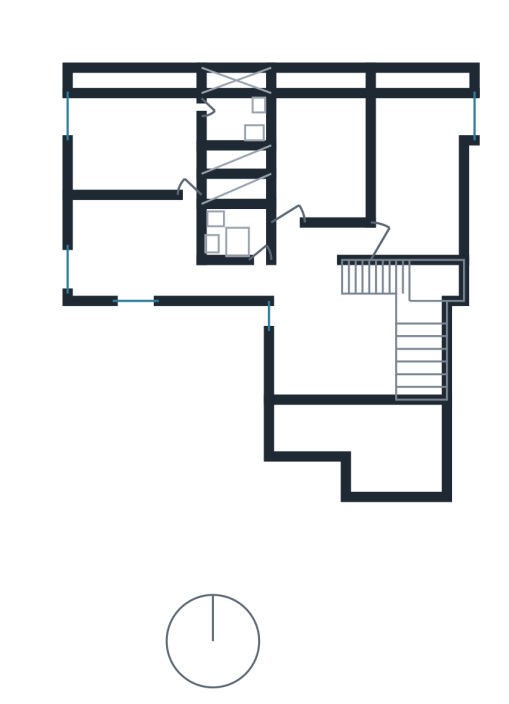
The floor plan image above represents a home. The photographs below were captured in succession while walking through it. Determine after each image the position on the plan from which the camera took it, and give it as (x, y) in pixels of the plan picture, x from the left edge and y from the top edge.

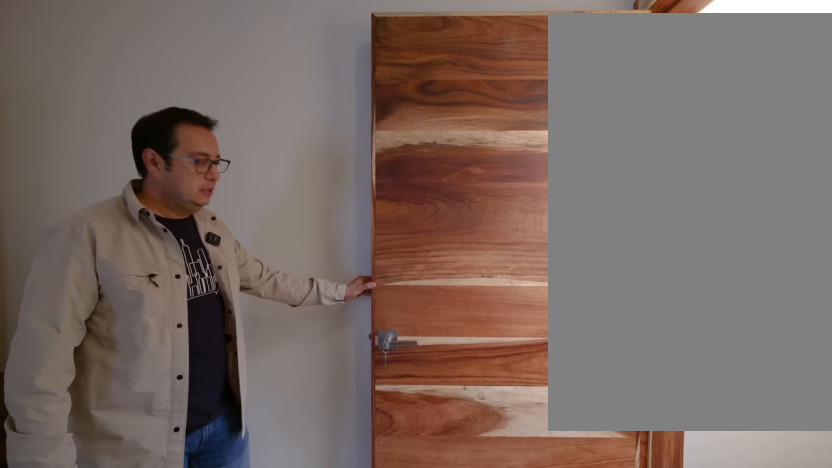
(400, 237)
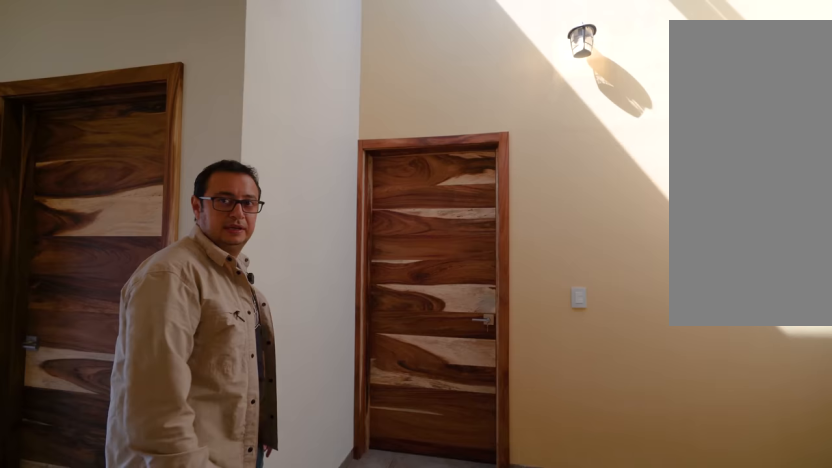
(321, 236)
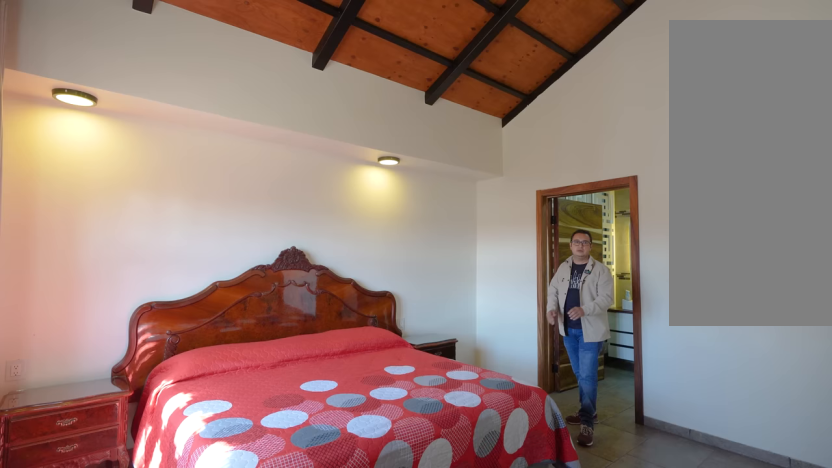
(173, 161)
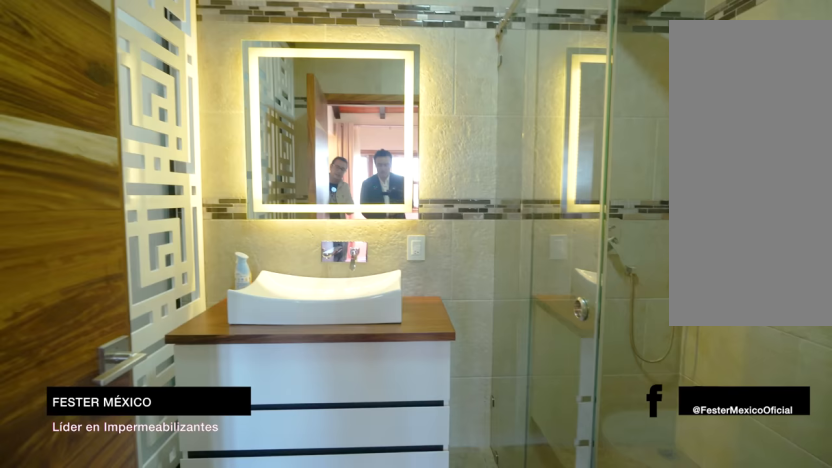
(181, 114)
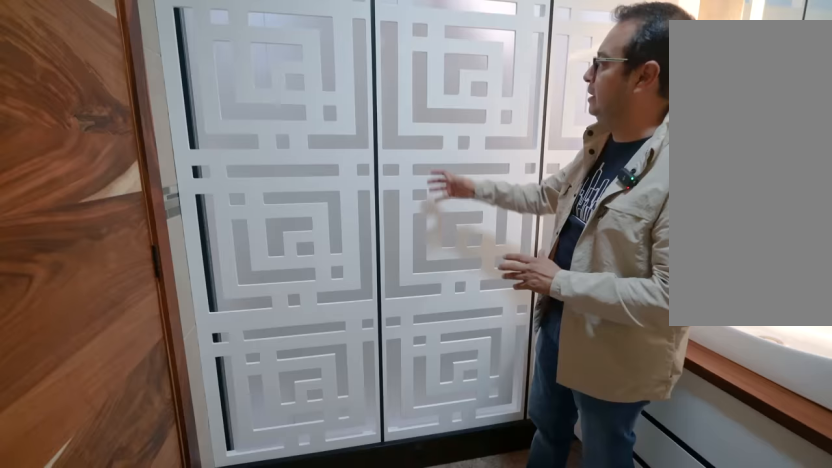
(237, 115)
